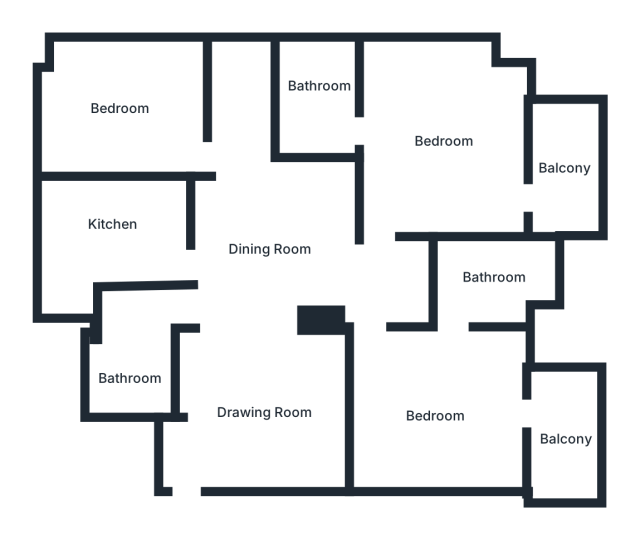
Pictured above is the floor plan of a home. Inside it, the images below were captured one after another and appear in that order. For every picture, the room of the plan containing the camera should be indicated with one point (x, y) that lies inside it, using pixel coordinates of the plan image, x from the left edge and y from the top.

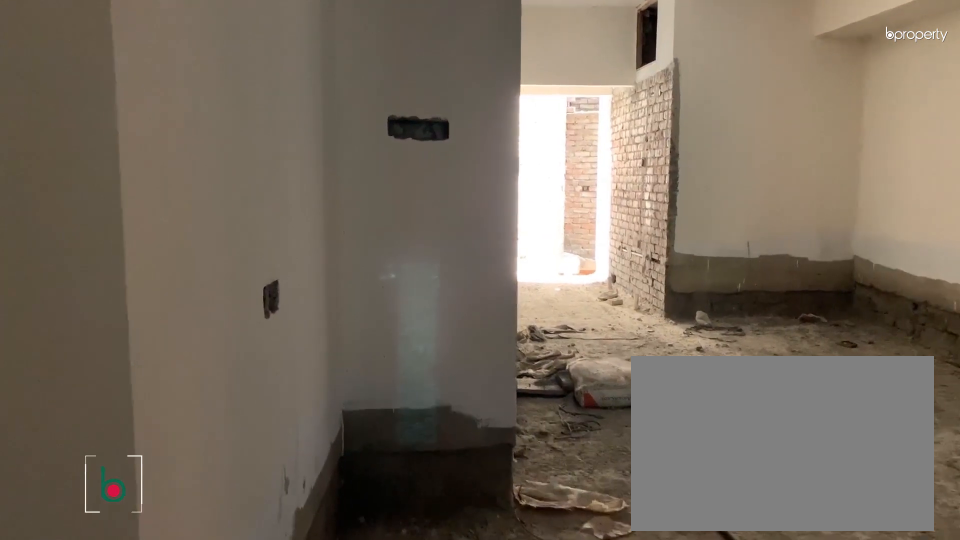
(250, 418)
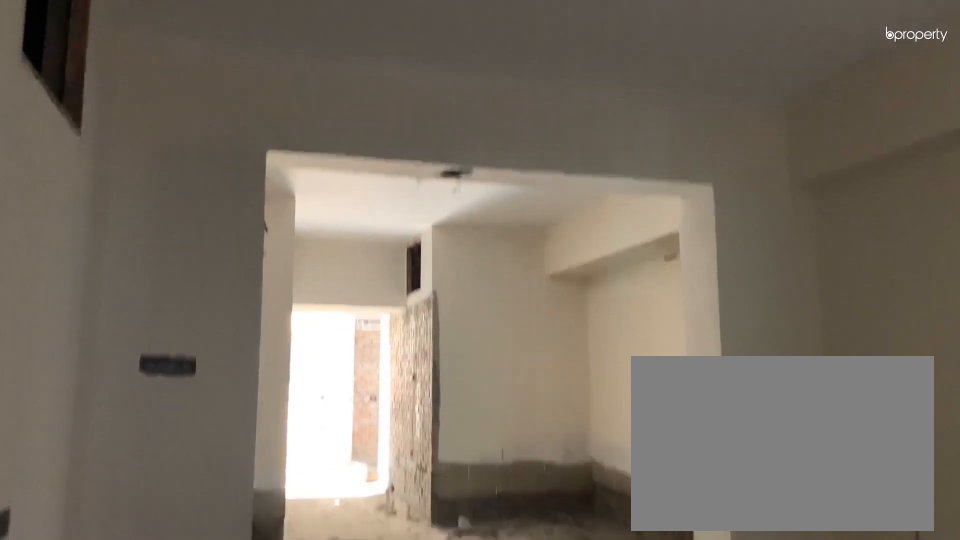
(260, 404)
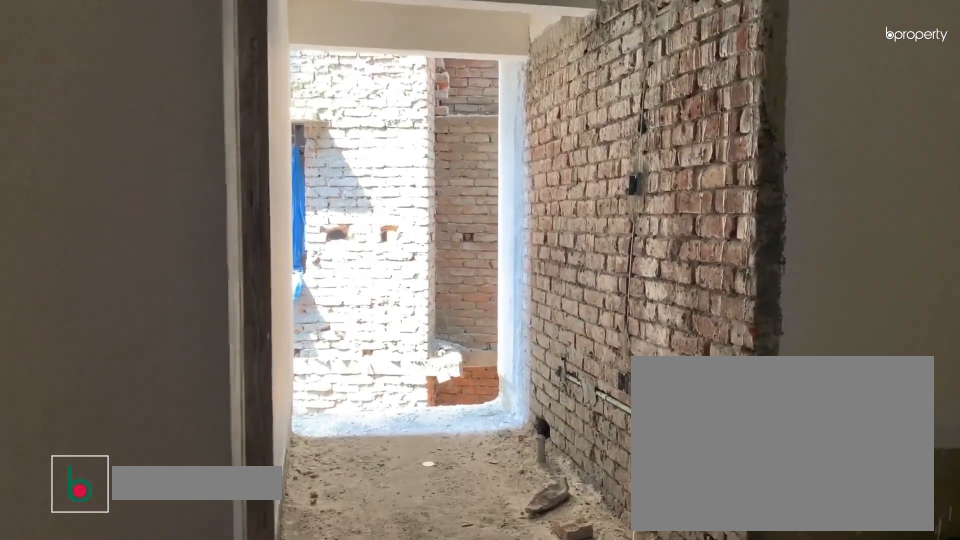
(276, 238)
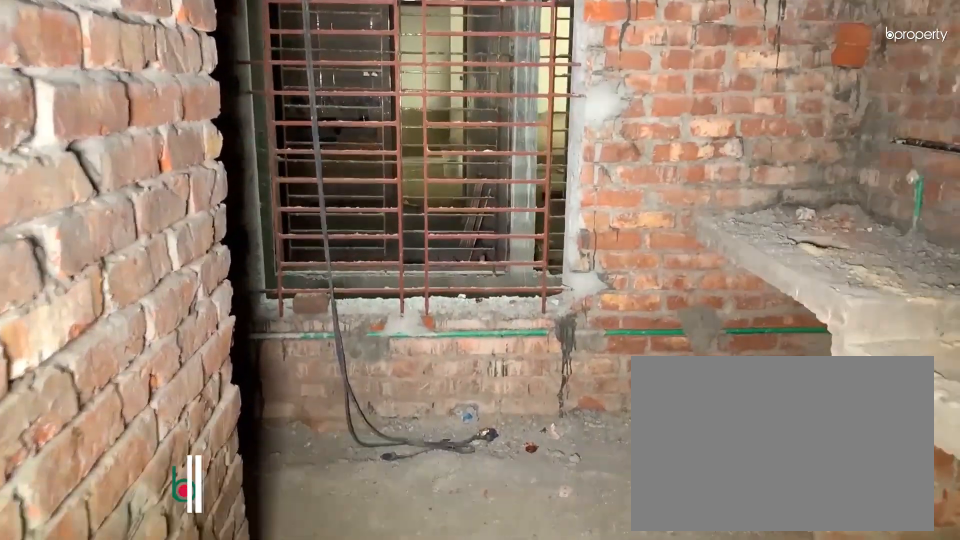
(100, 233)
